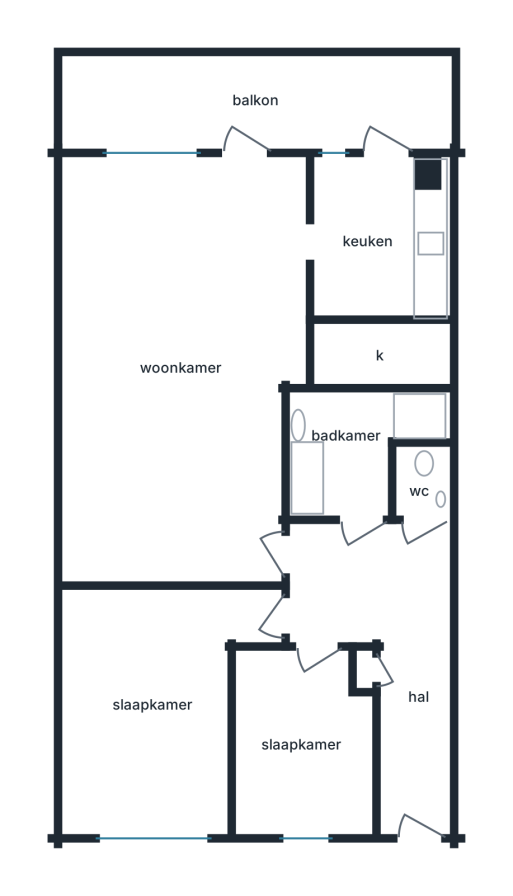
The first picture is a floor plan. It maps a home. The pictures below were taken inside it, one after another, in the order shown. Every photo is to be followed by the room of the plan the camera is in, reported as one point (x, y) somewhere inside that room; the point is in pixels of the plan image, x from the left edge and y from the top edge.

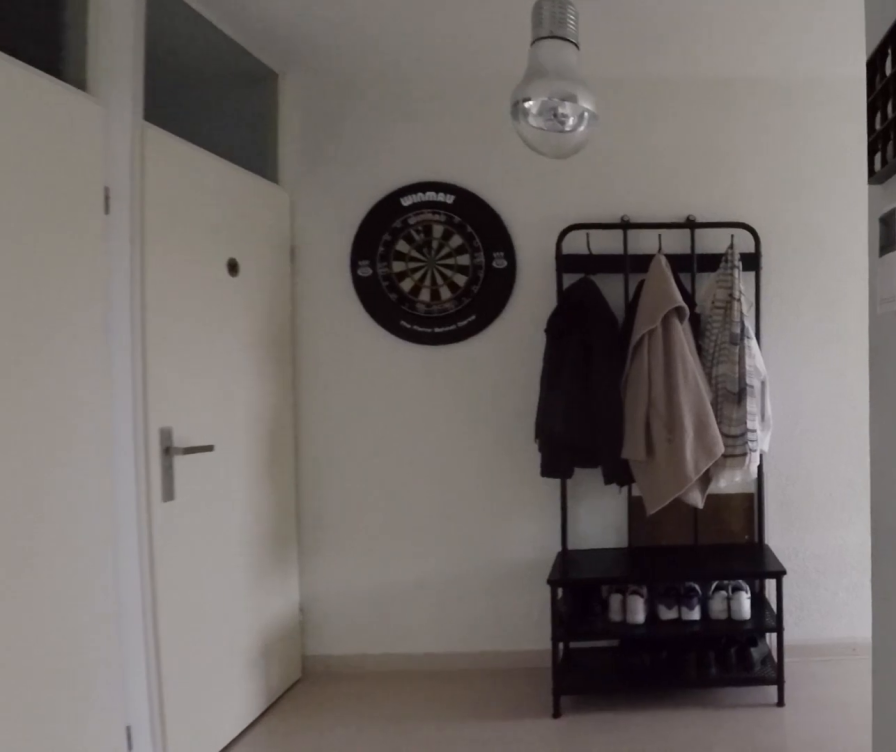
(385, 643)
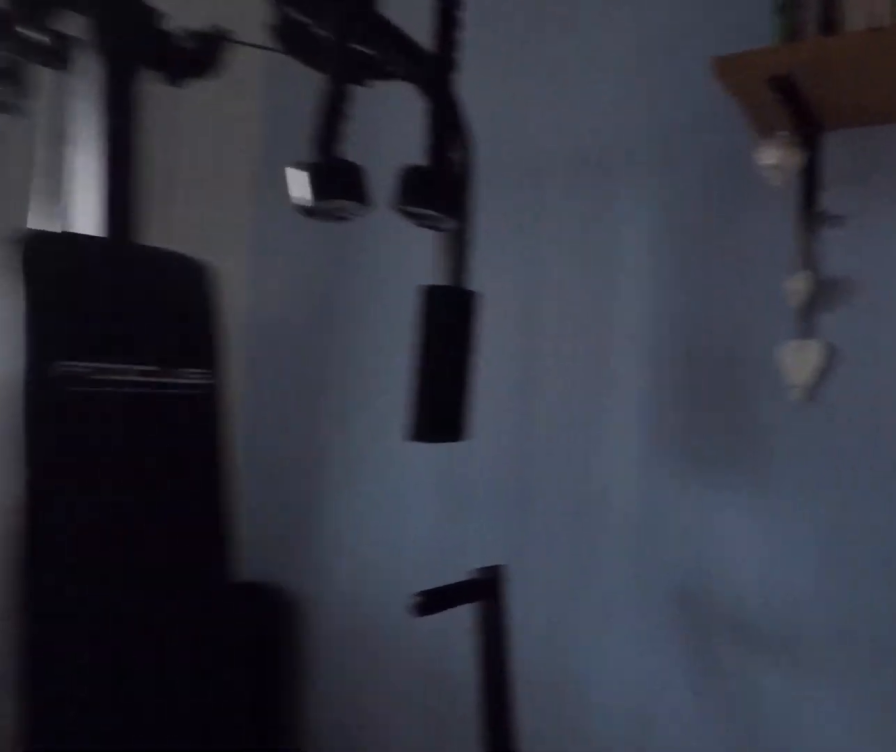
(301, 743)
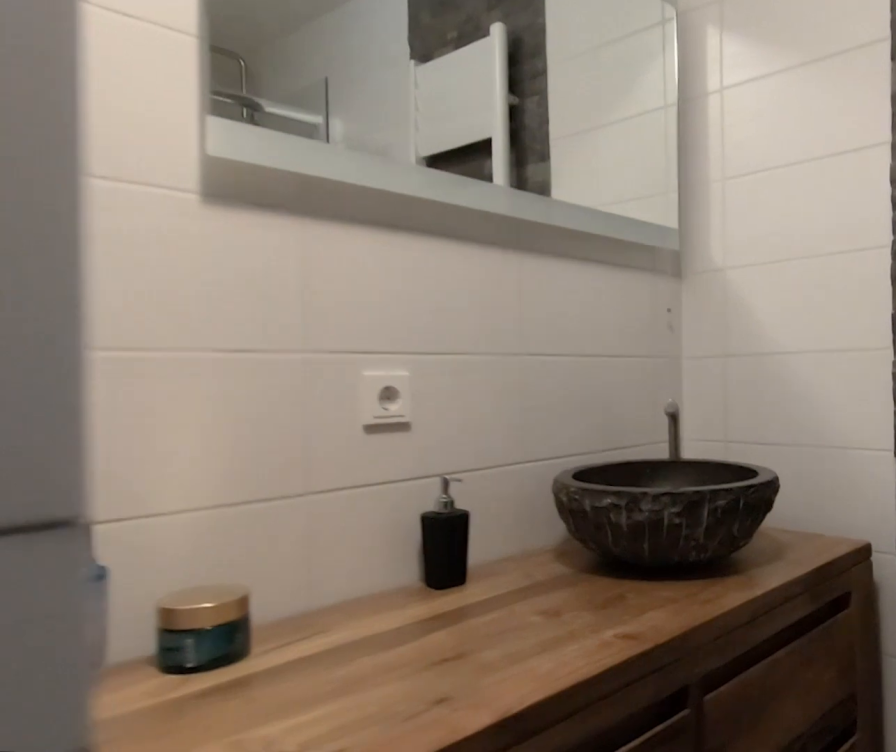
(350, 446)
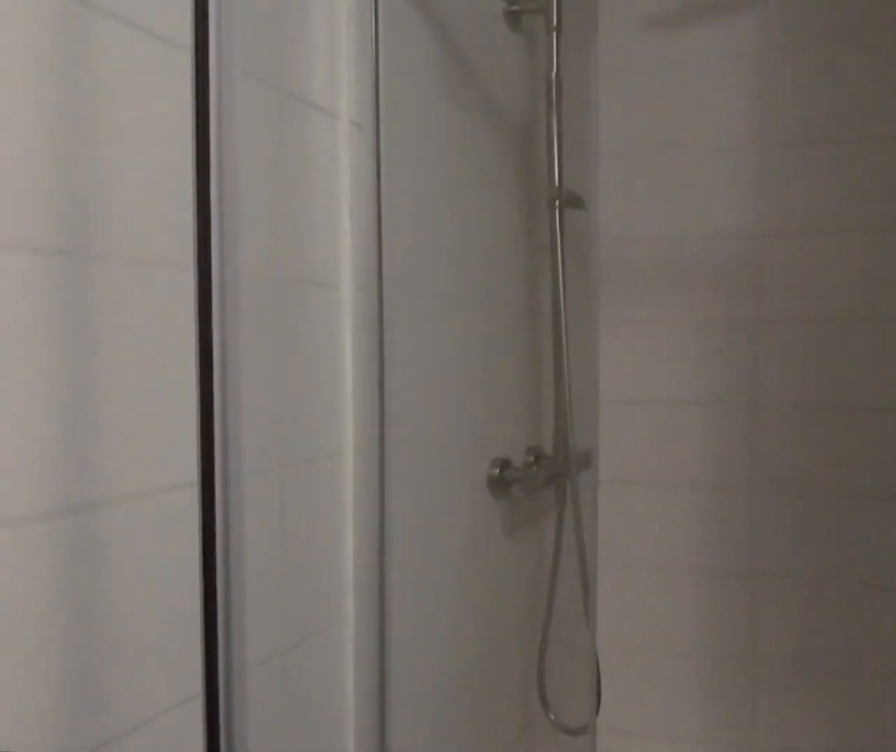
(350, 446)
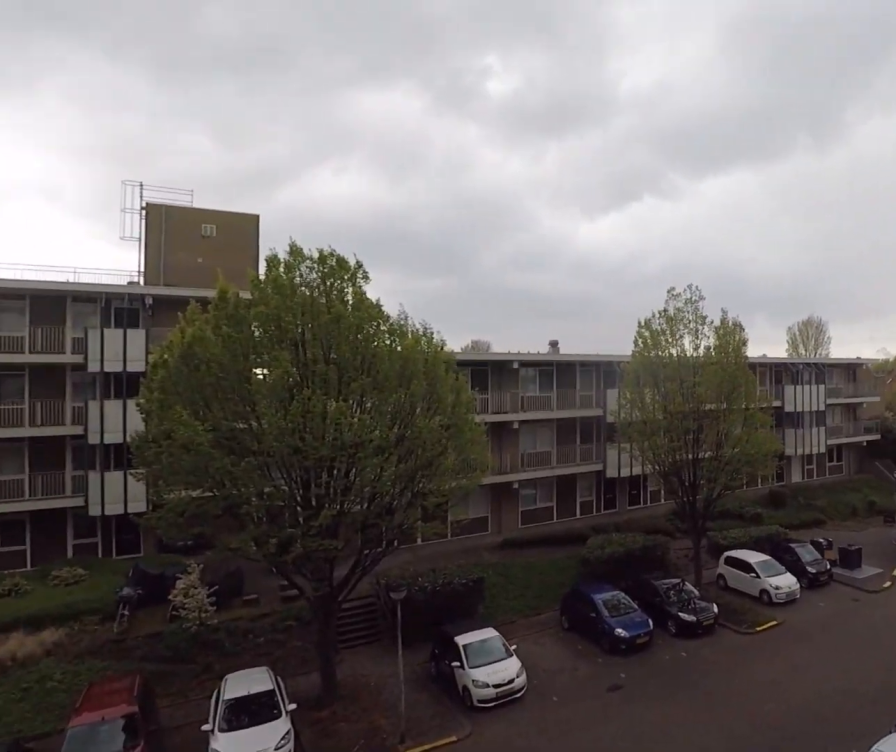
(256, 100)
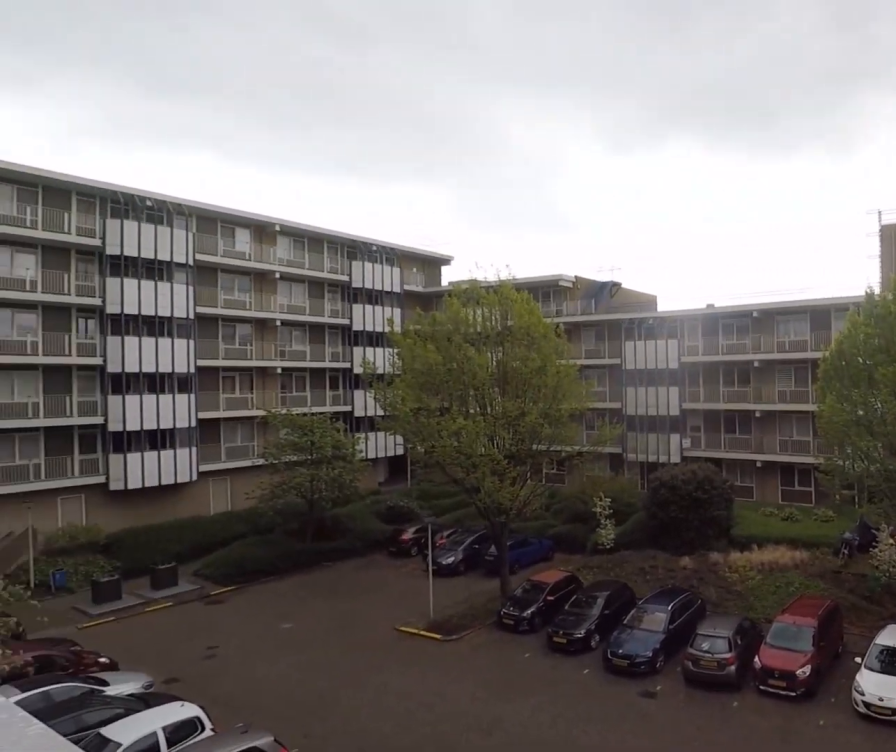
(256, 100)
